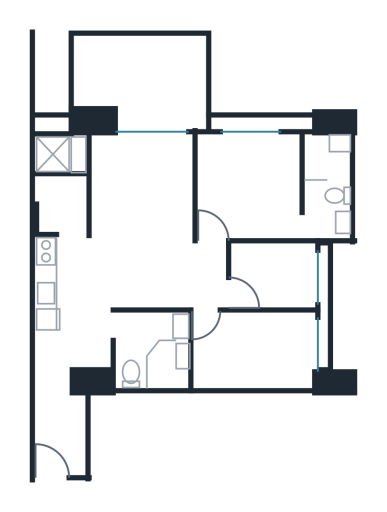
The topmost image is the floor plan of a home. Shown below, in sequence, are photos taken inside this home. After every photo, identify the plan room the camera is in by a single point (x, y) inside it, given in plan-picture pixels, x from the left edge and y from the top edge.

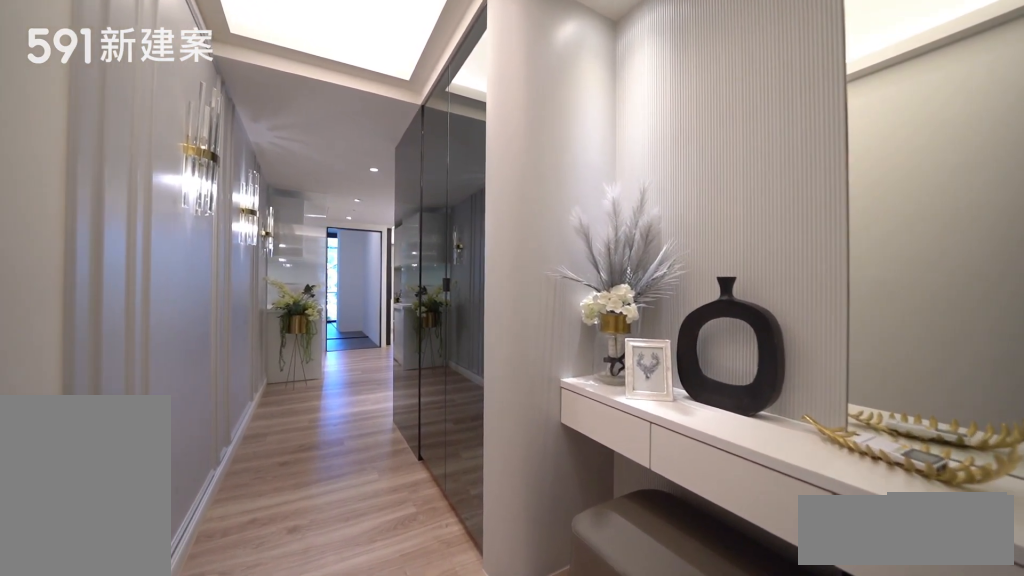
(62, 424)
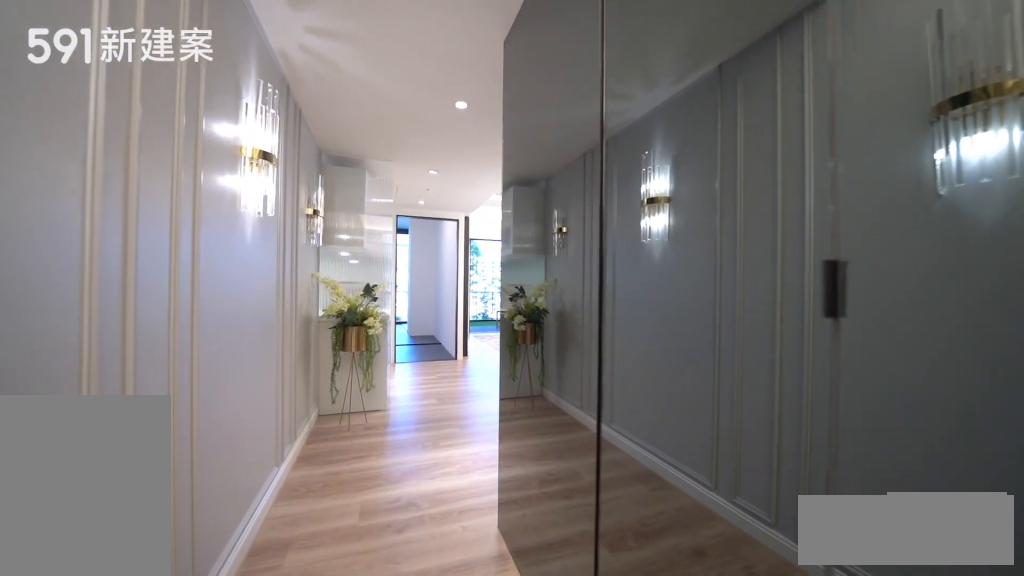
(62, 424)
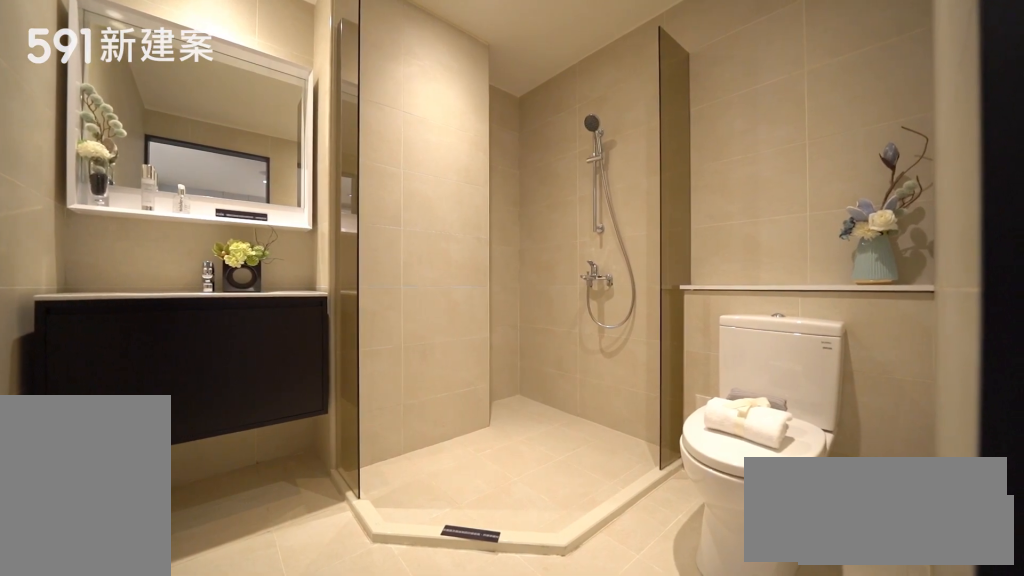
(153, 350)
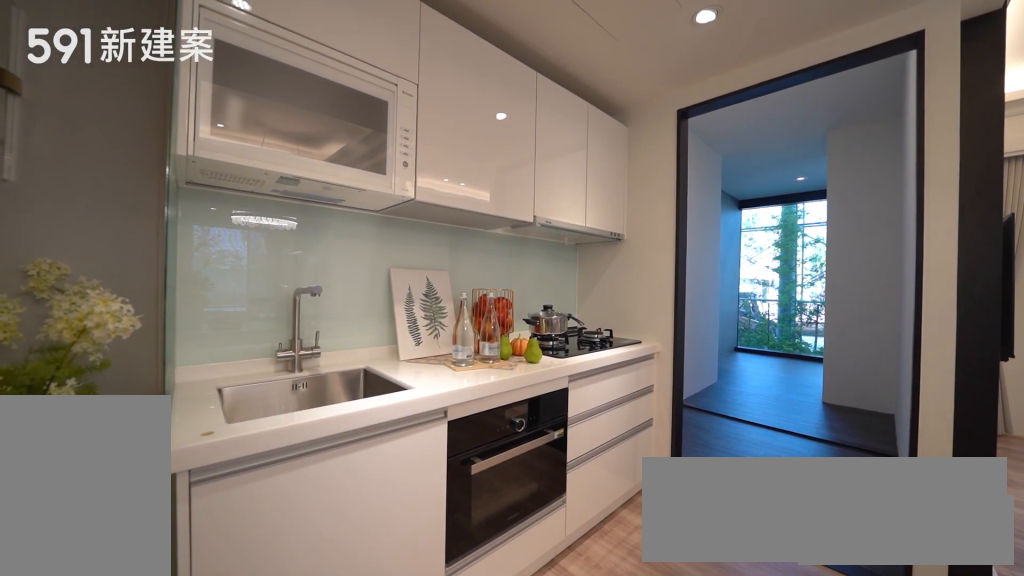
(60, 291)
